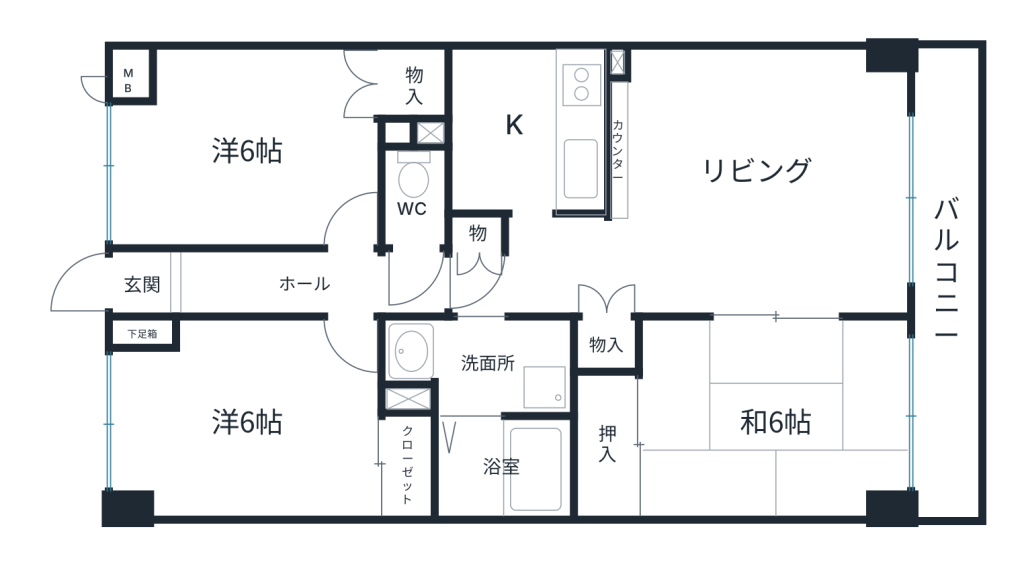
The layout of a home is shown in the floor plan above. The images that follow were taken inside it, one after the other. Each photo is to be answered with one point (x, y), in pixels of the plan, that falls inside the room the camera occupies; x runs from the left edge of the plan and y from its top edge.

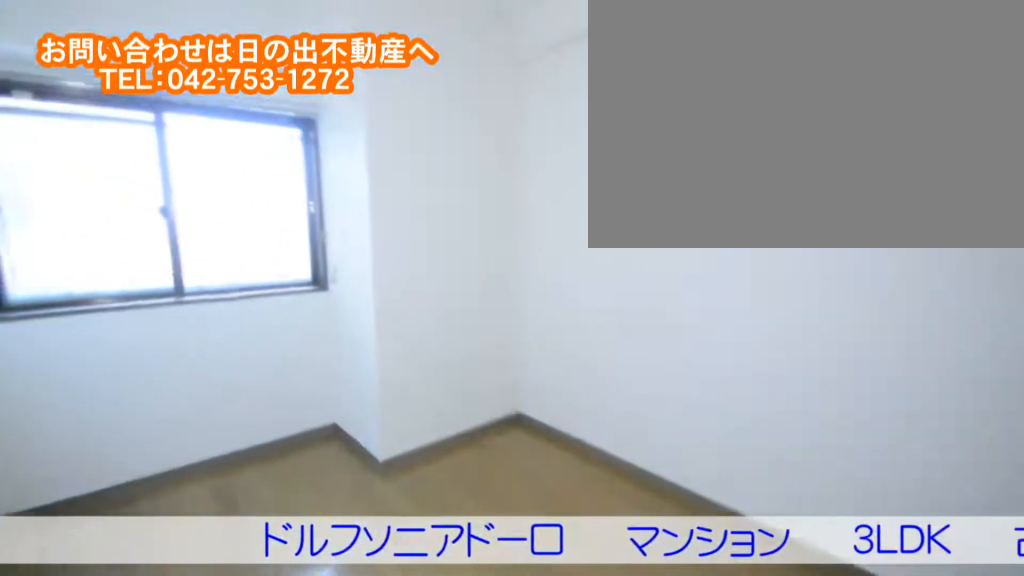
(177, 144)
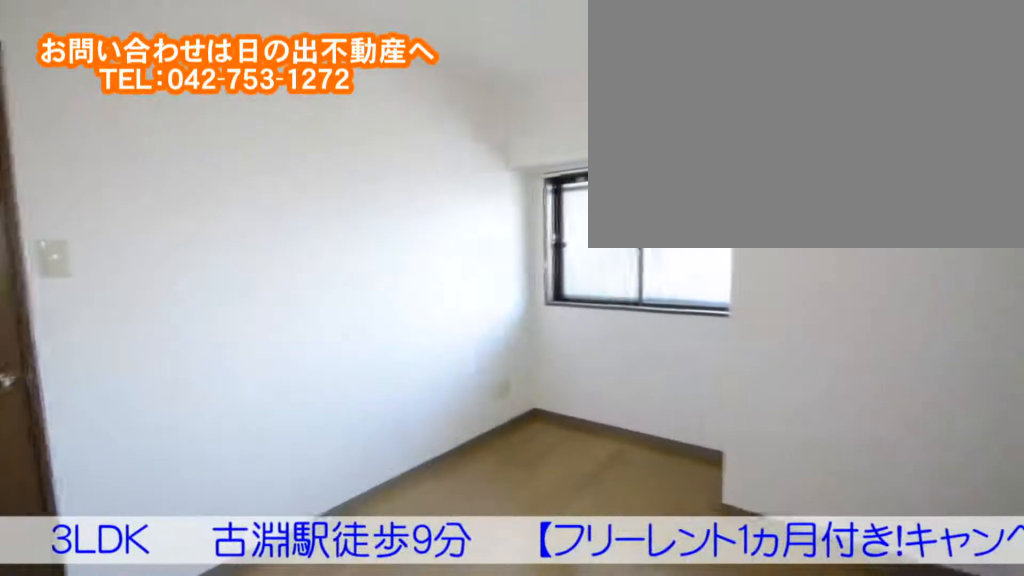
(176, 145)
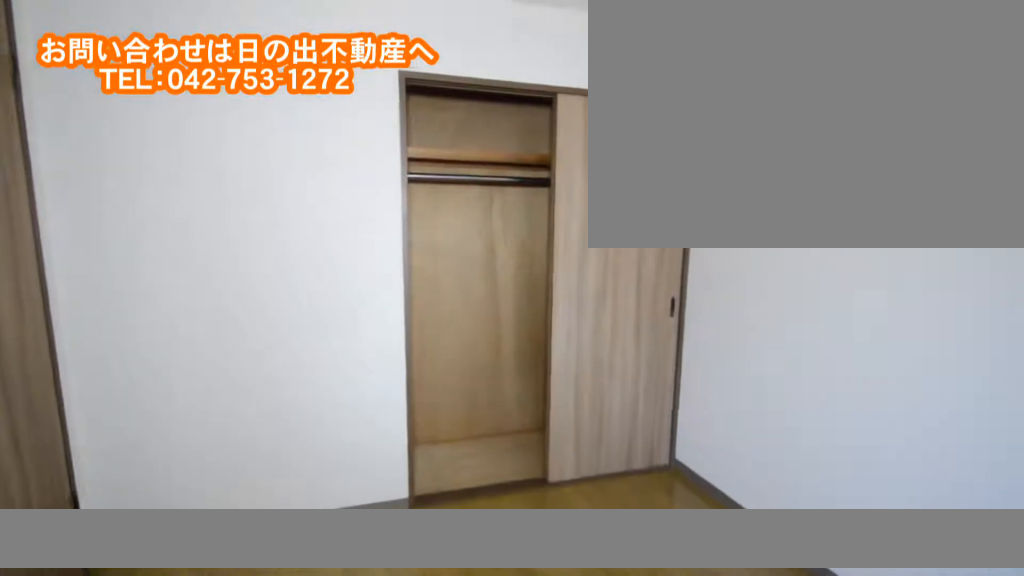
(189, 446)
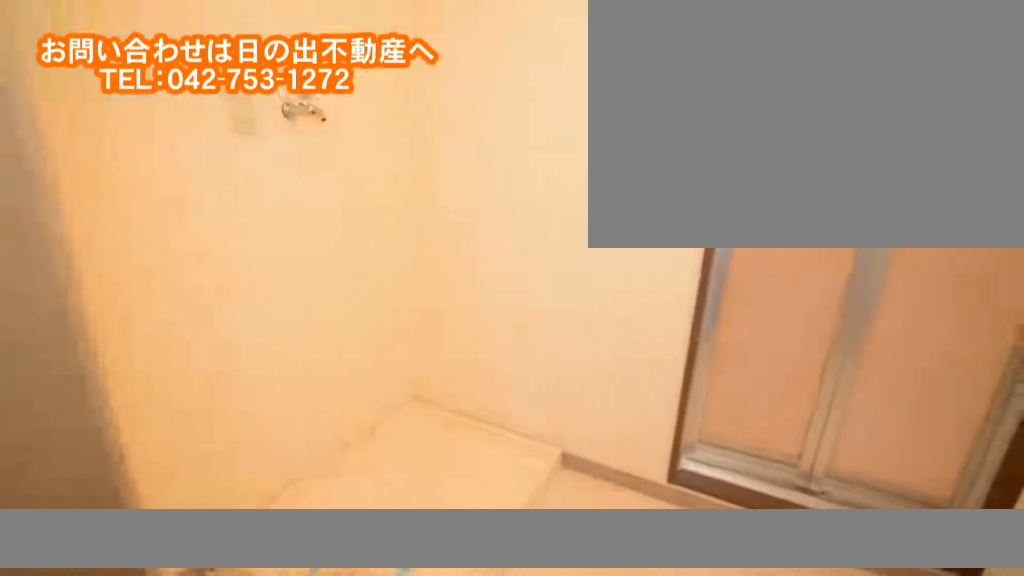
(516, 357)
